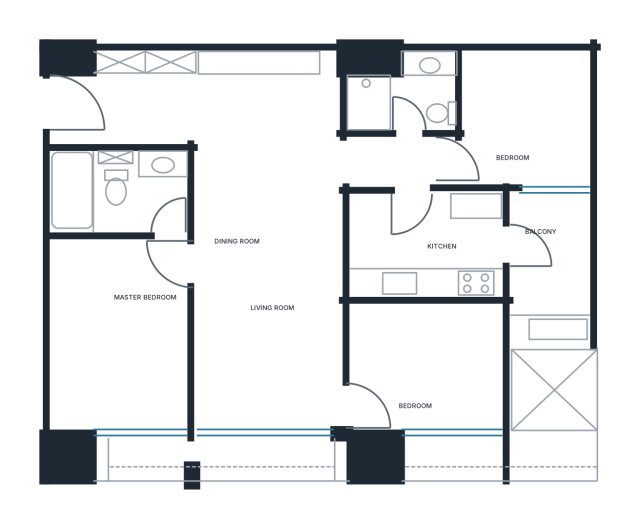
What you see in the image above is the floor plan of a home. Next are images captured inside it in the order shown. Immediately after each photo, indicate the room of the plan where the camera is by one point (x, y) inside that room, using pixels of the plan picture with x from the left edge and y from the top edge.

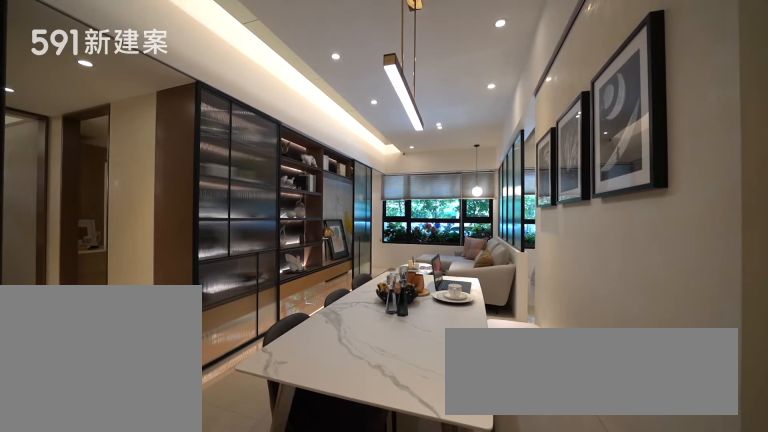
(268, 291)
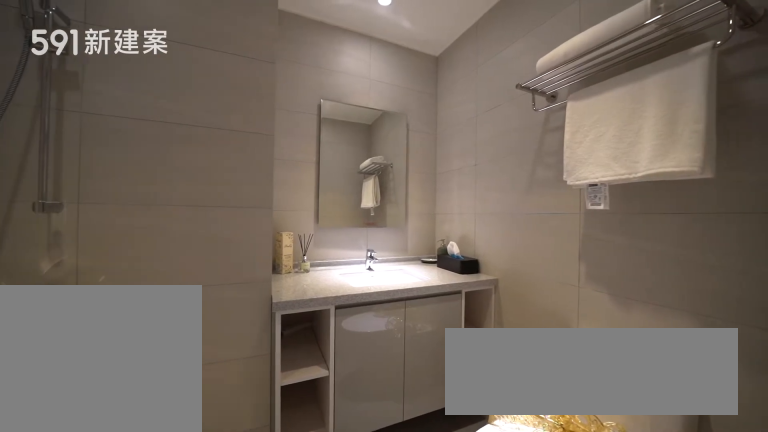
(404, 89)
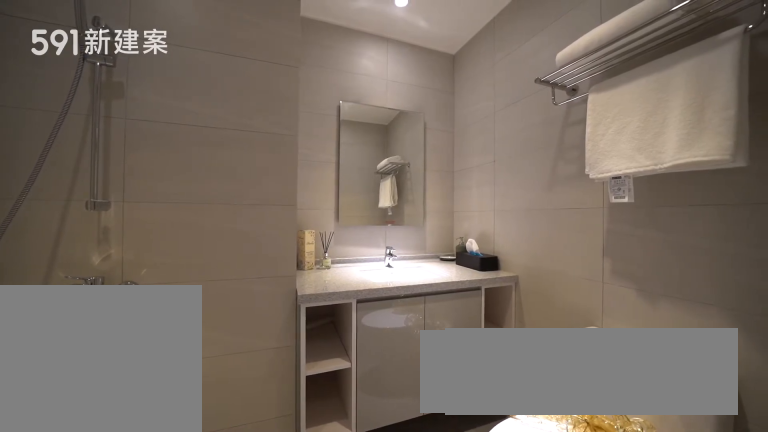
(404, 89)
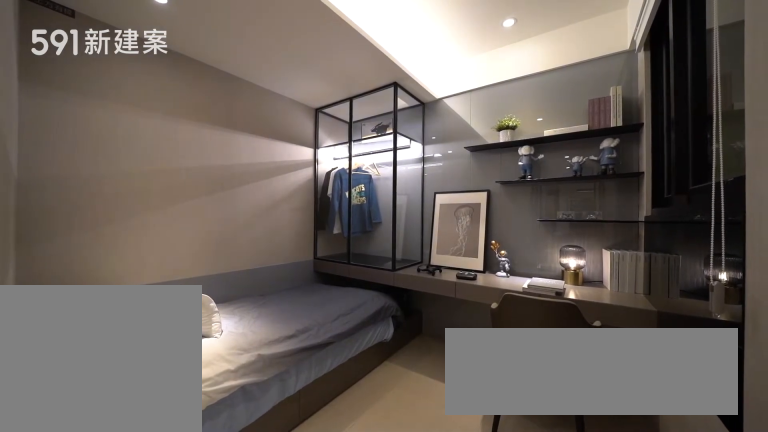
(521, 120)
